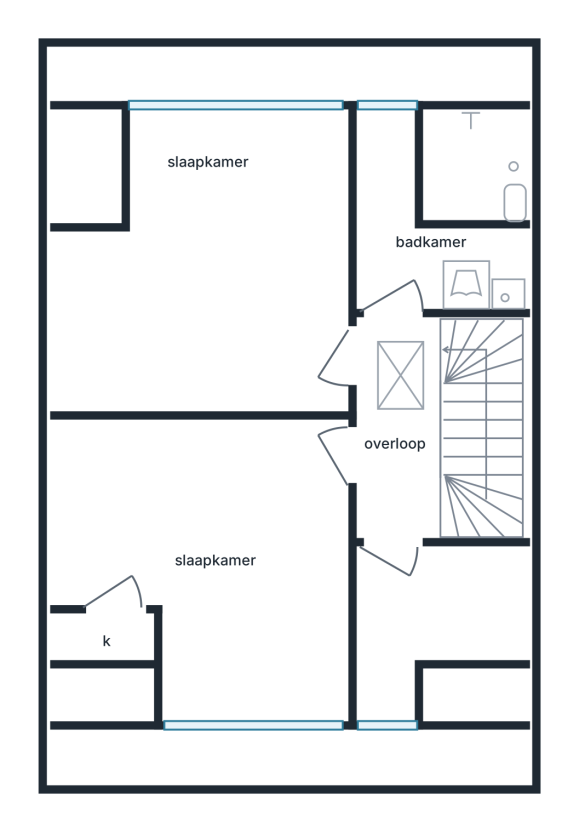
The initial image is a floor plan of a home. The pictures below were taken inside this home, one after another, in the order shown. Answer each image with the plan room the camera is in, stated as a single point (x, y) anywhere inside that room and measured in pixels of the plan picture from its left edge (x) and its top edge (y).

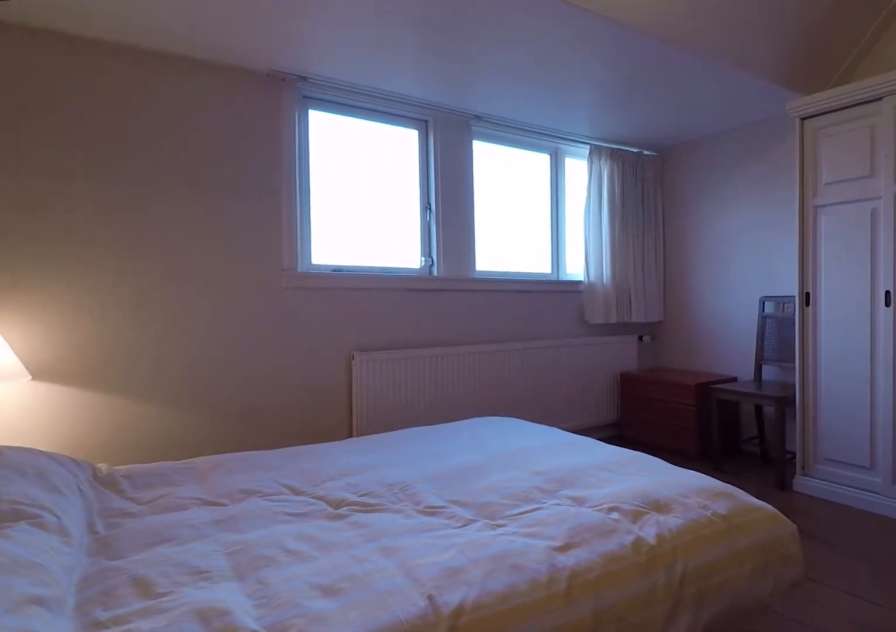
(204, 273)
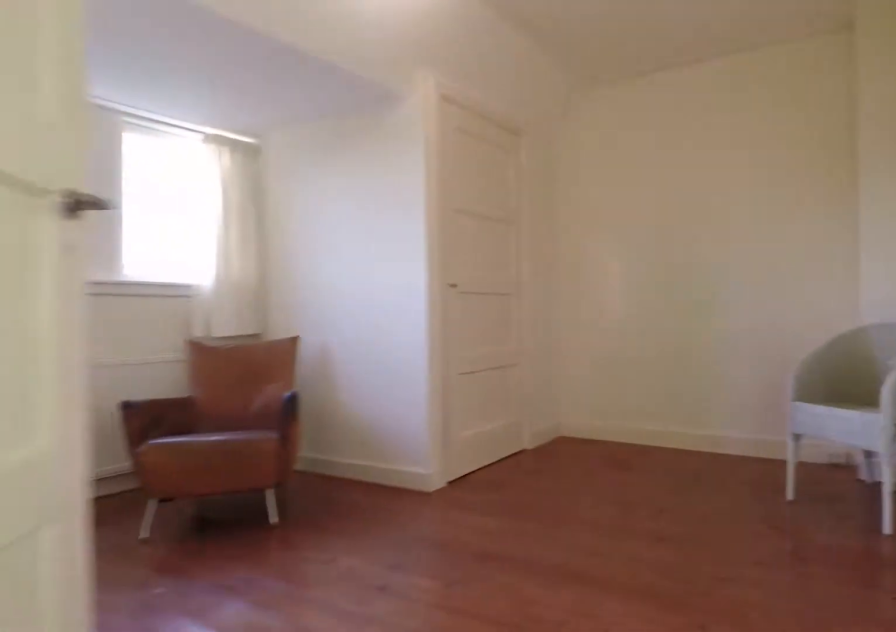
(223, 563)
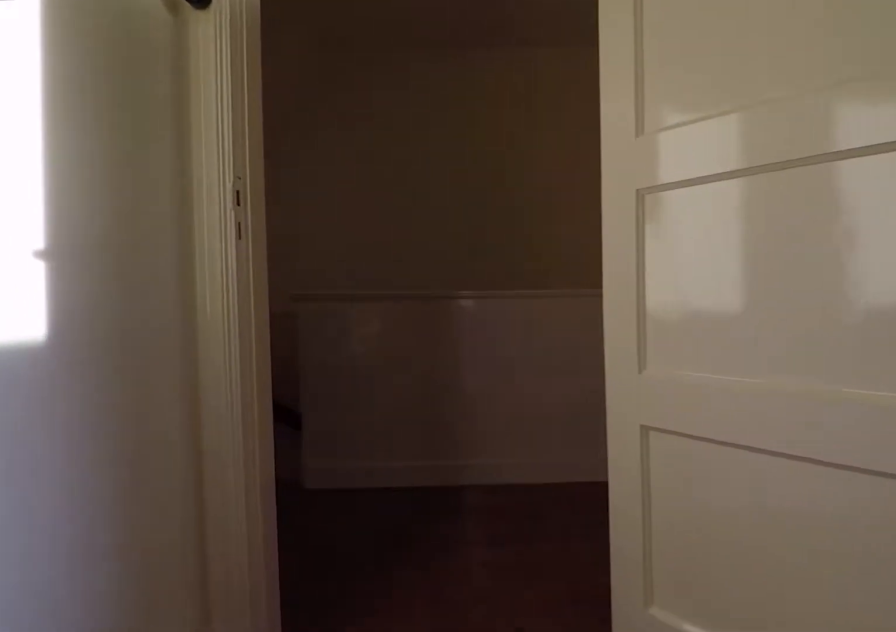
(223, 563)
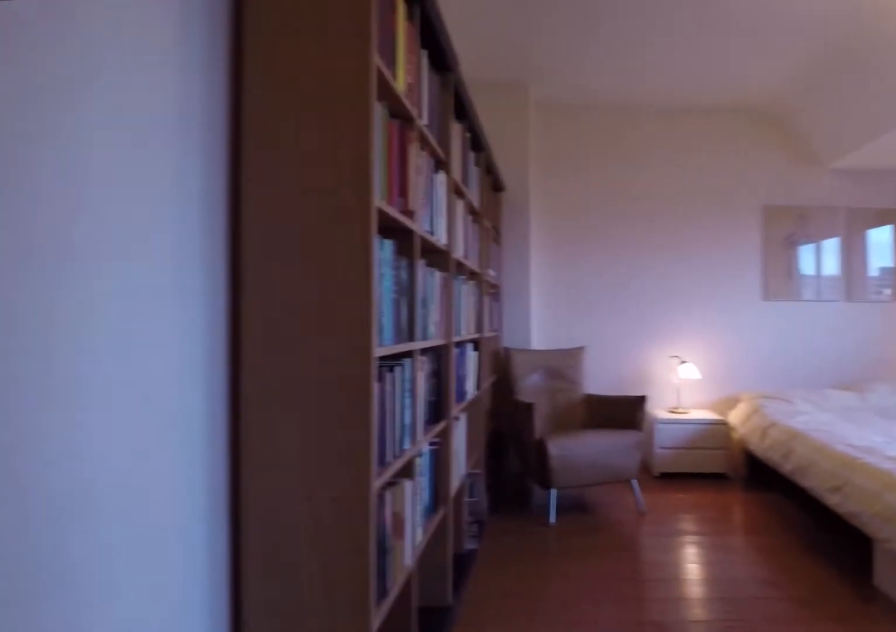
(203, 273)
